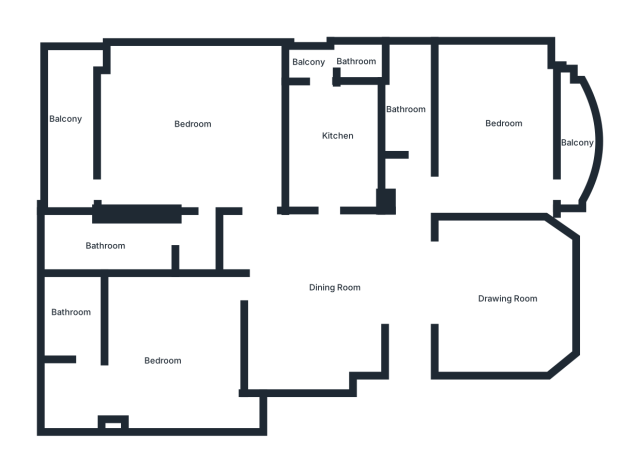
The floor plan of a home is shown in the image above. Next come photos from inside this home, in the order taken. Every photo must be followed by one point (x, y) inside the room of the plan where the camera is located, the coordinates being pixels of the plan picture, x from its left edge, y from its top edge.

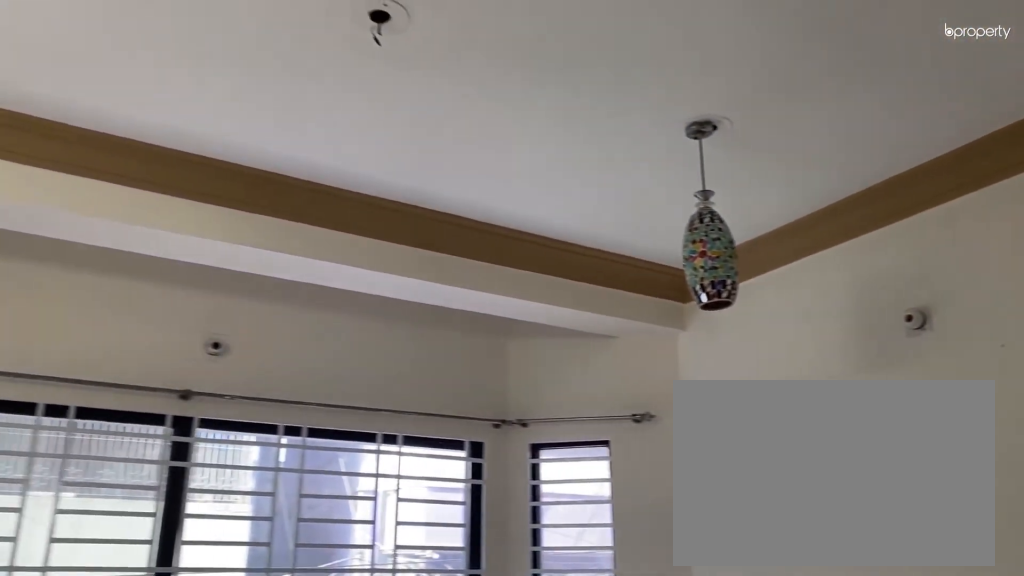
(510, 296)
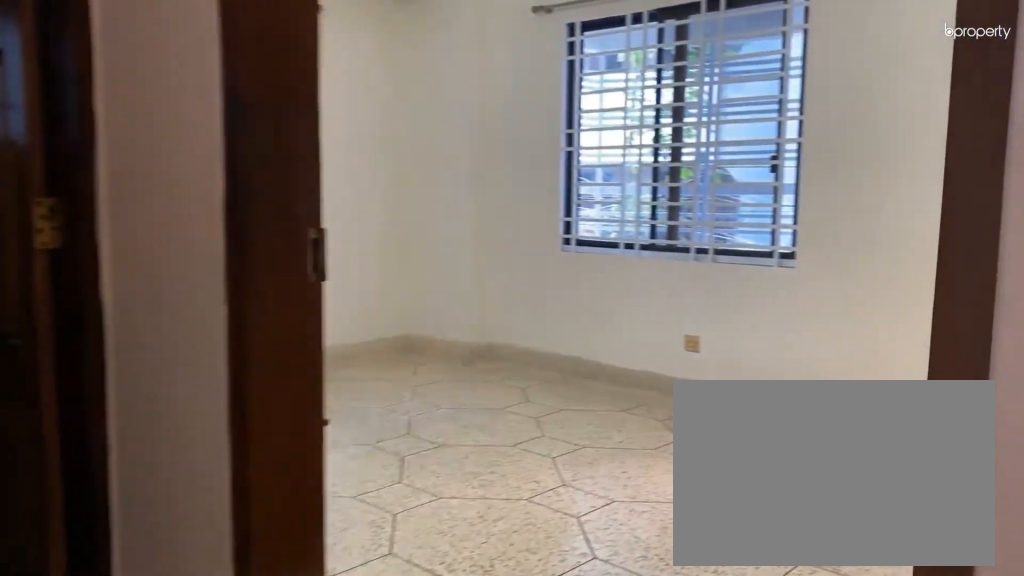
(407, 189)
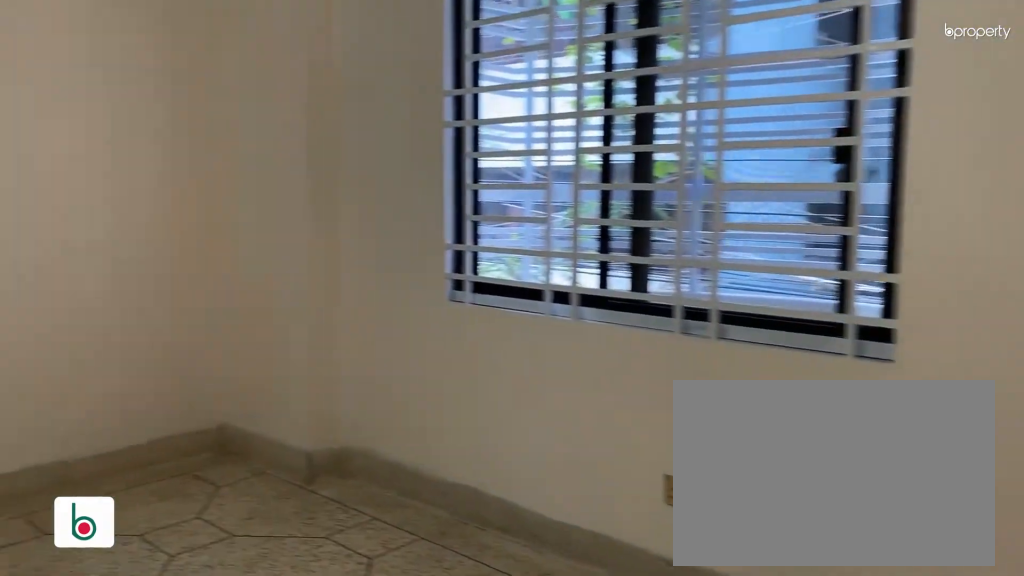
(494, 122)
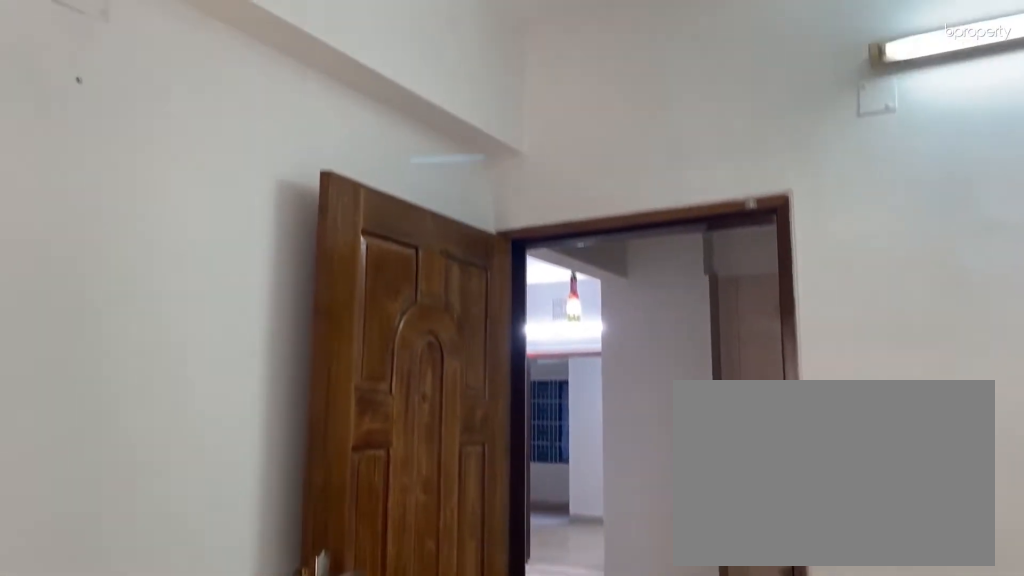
(494, 122)
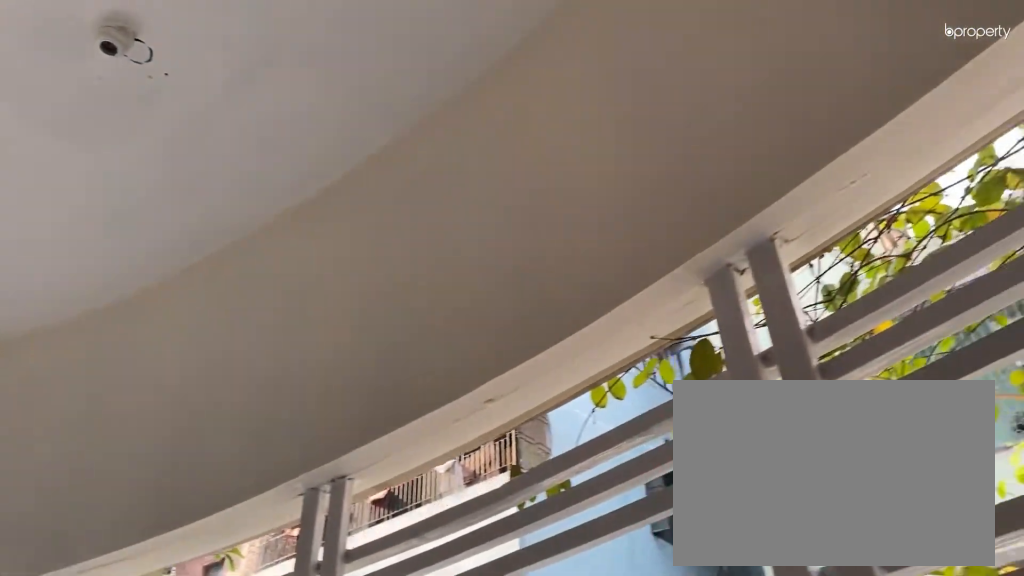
(573, 146)
